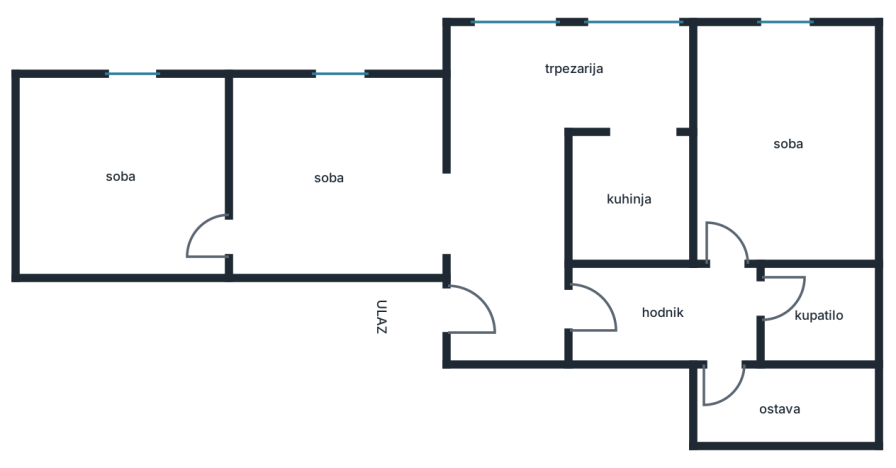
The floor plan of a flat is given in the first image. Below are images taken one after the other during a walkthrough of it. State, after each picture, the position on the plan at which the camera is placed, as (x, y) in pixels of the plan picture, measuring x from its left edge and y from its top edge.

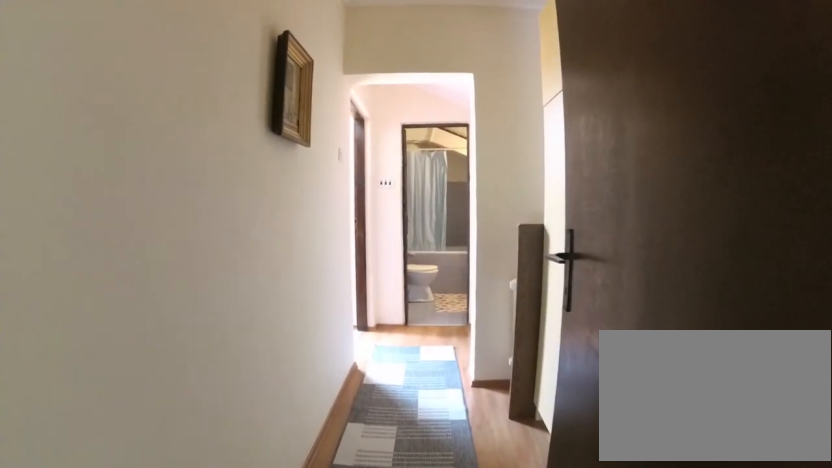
(544, 301)
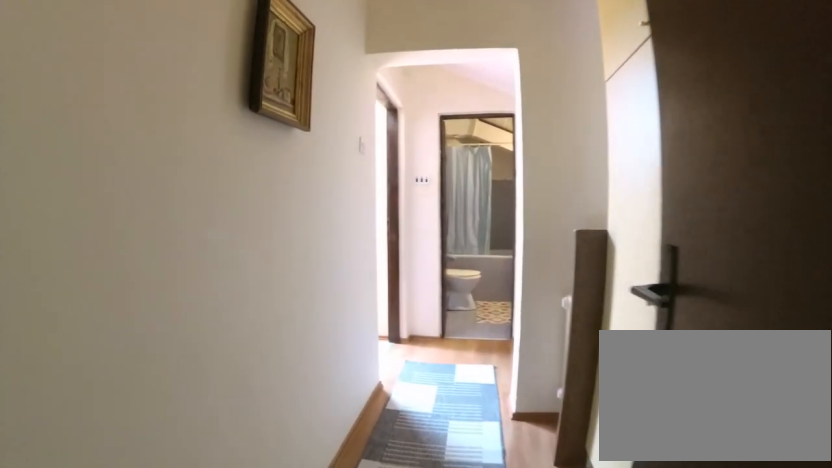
(561, 301)
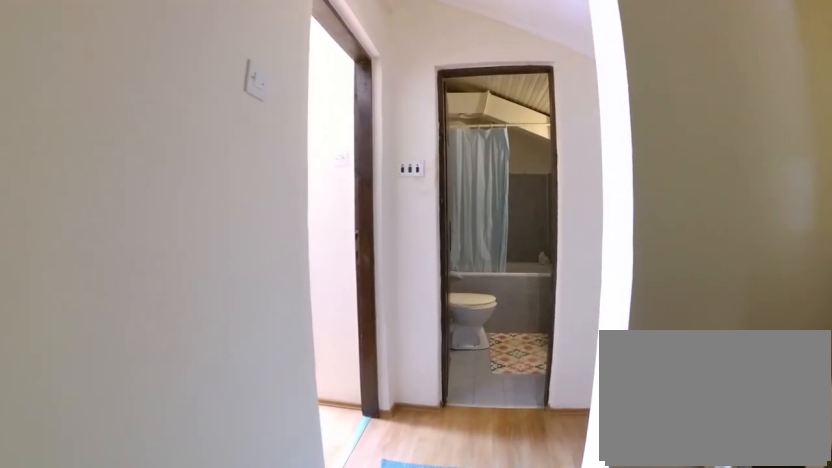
(611, 308)
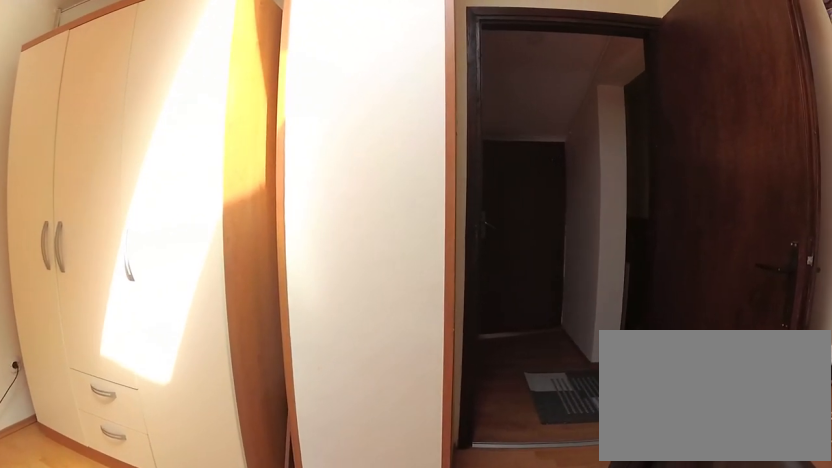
(737, 110)
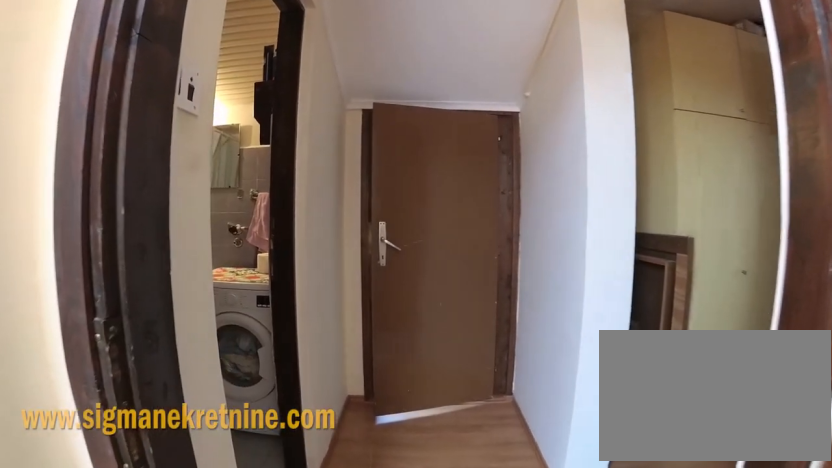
(738, 198)
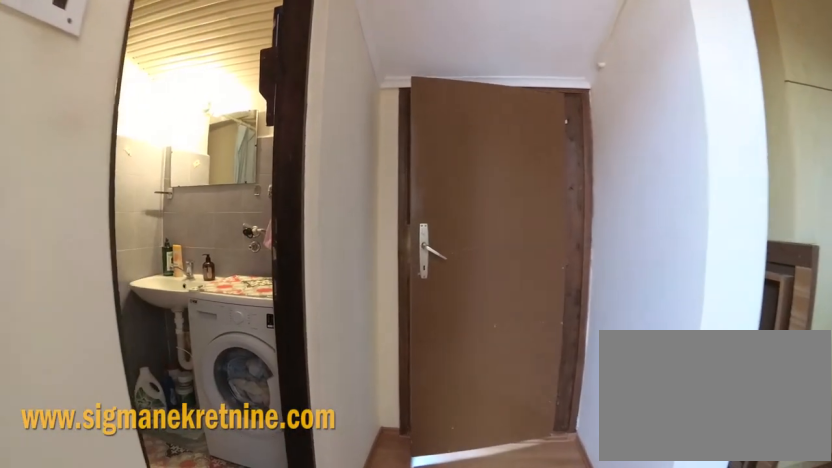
(738, 222)
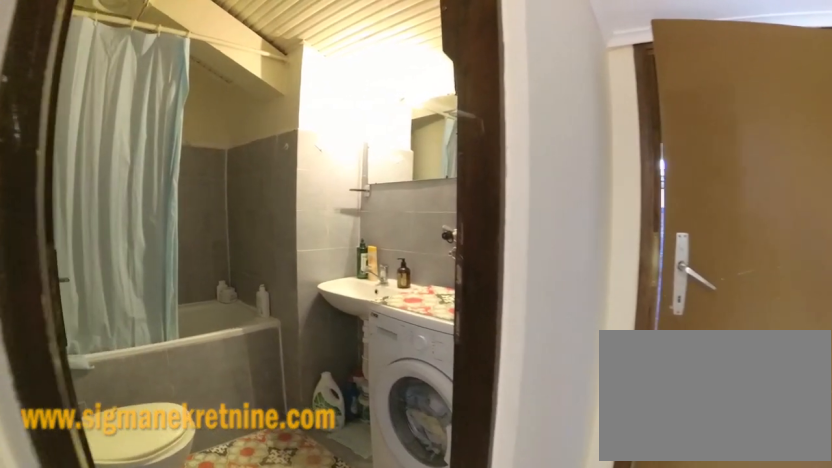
(732, 266)
